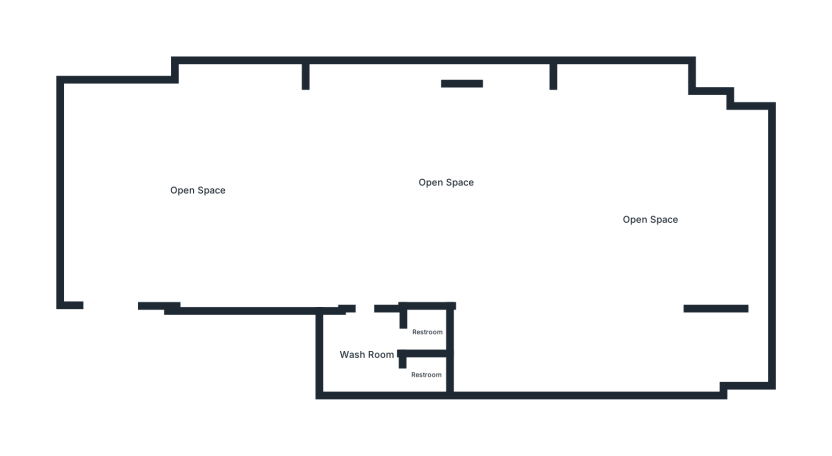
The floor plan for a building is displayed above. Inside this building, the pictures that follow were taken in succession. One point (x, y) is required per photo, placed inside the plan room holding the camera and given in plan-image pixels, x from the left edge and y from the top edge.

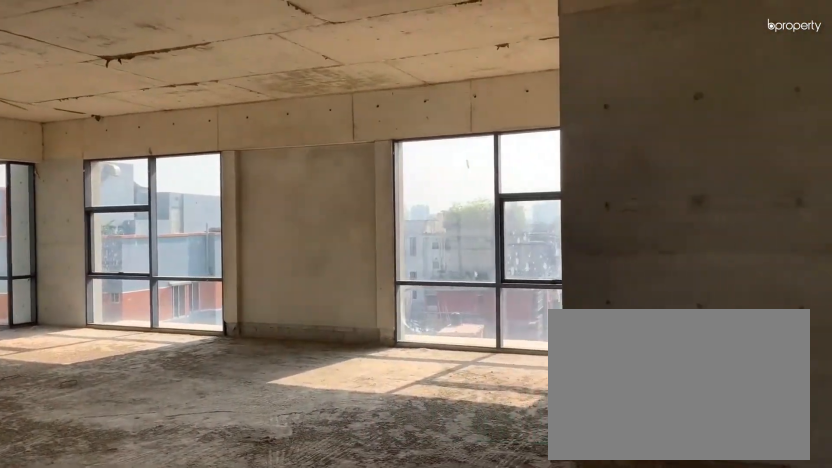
(448, 182)
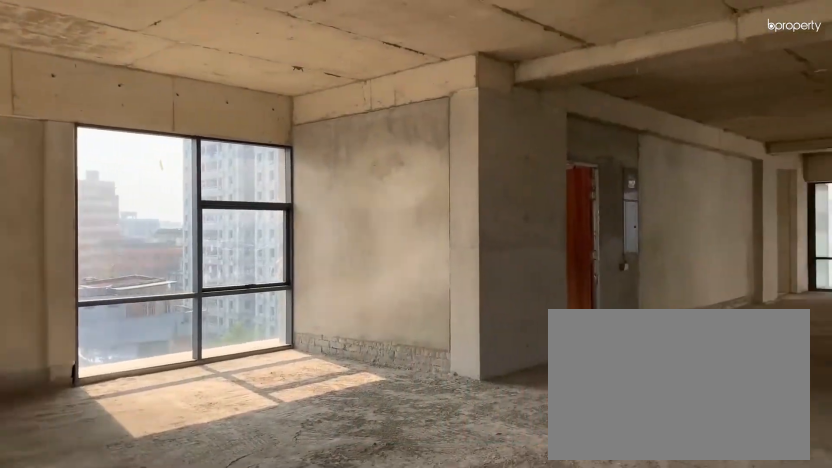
(653, 219)
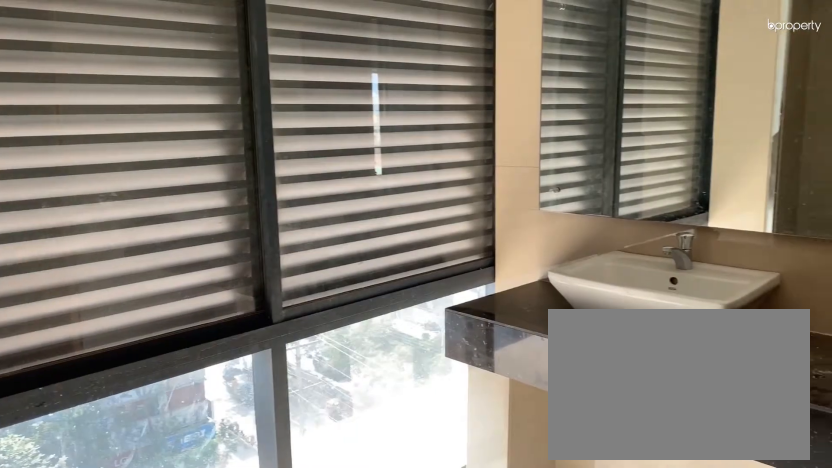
(366, 355)
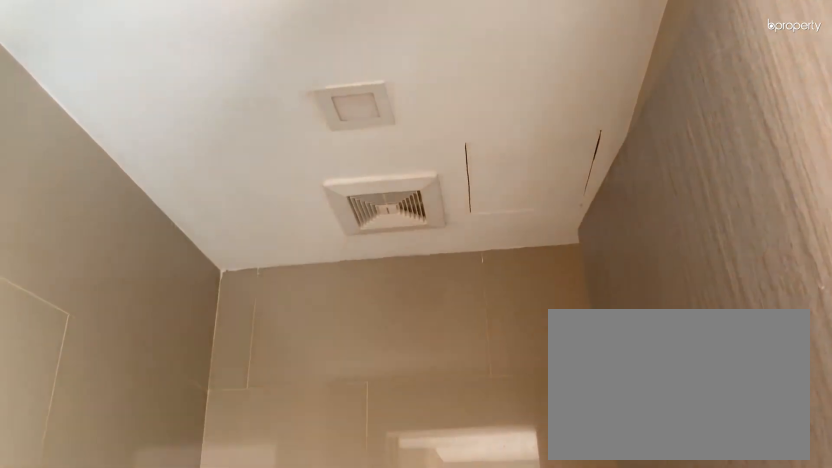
(426, 333)
